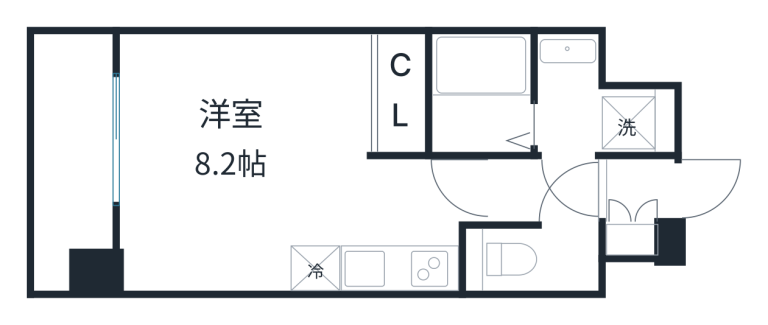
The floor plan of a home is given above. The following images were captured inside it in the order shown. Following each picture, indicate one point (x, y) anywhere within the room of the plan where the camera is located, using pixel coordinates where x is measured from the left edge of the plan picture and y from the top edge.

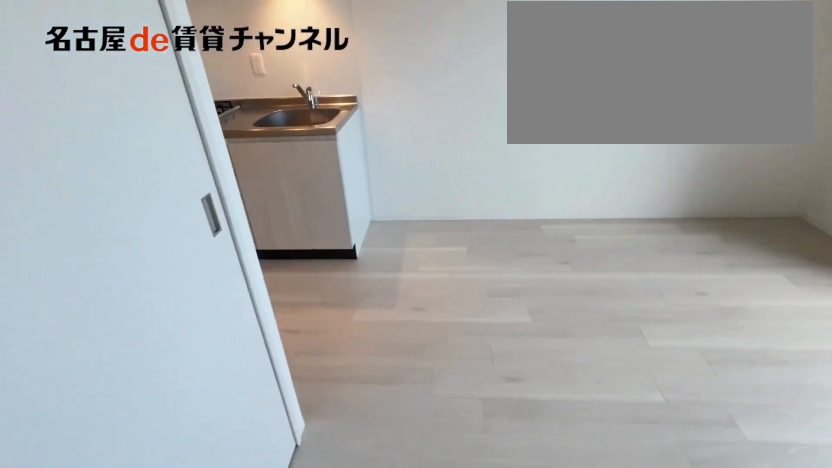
(402, 93)
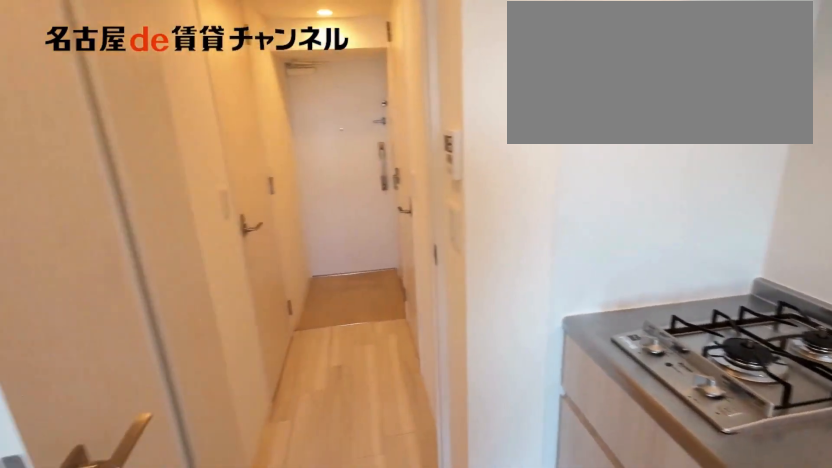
(400, 268)
